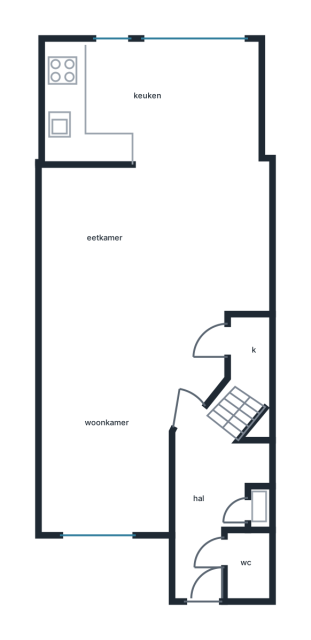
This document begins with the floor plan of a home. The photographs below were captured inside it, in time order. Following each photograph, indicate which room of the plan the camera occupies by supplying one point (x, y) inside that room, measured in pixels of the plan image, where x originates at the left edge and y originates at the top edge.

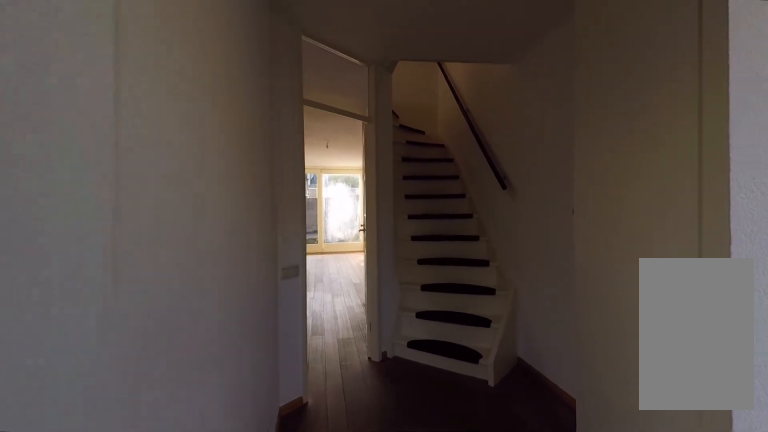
(210, 500)
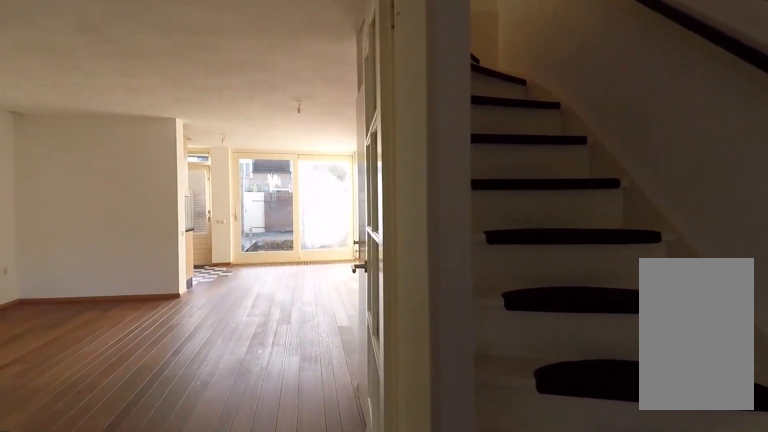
(210, 500)
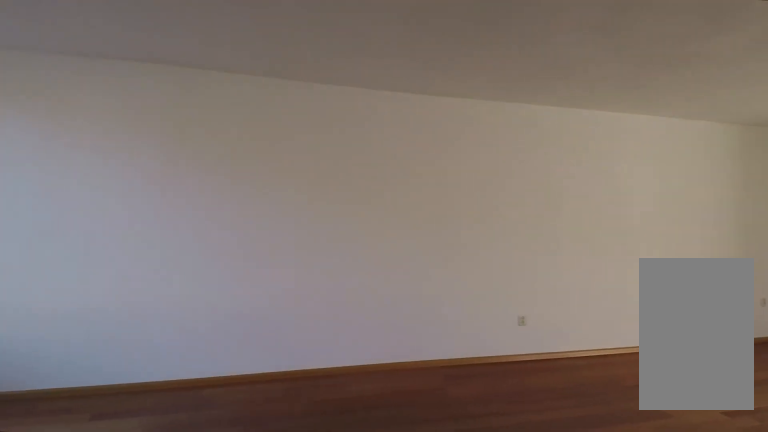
(138, 324)
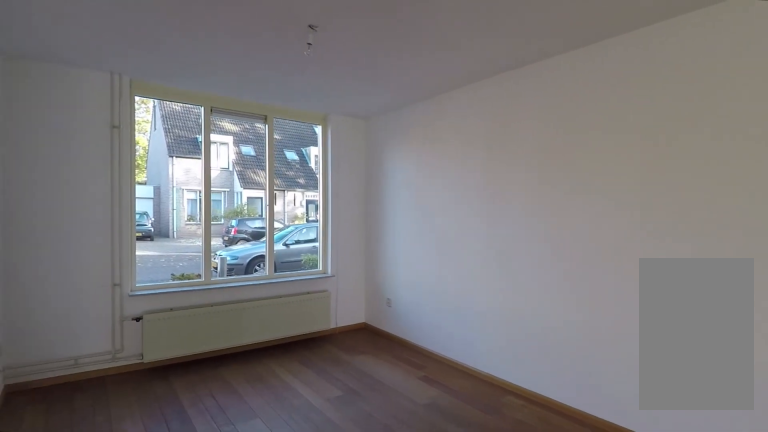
(138, 324)
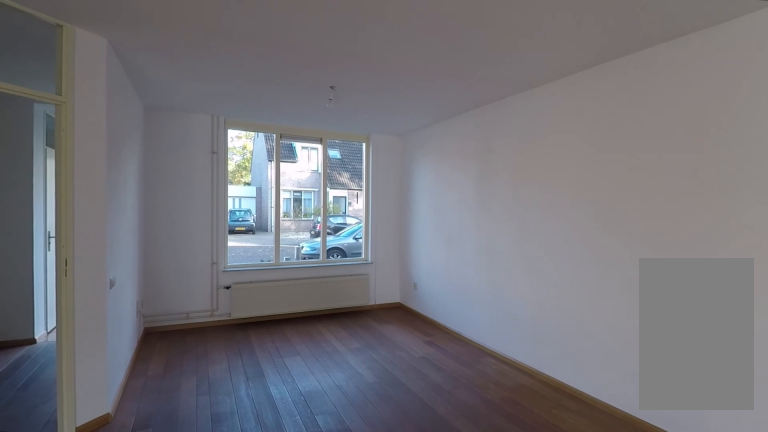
(138, 324)
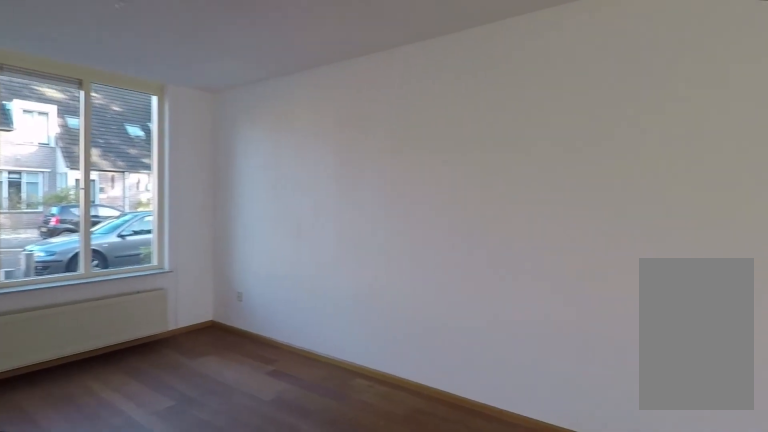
(138, 324)
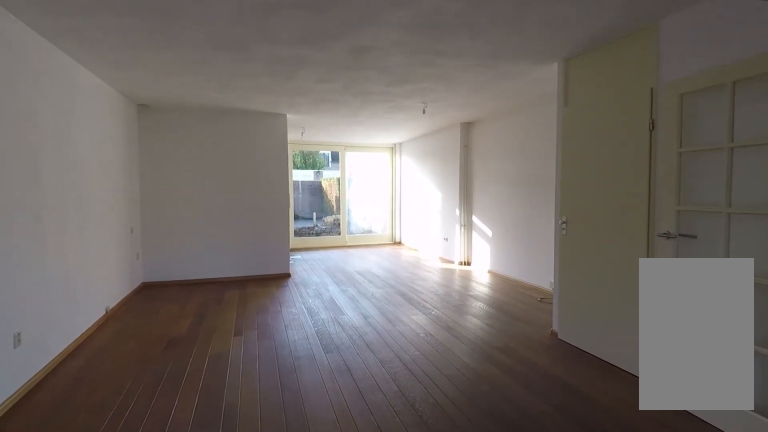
(138, 324)
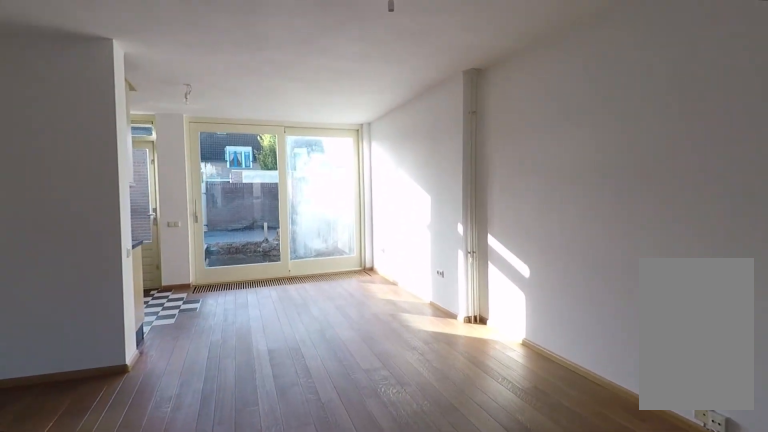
(138, 324)
